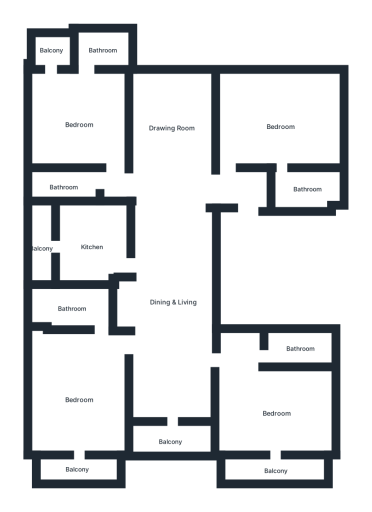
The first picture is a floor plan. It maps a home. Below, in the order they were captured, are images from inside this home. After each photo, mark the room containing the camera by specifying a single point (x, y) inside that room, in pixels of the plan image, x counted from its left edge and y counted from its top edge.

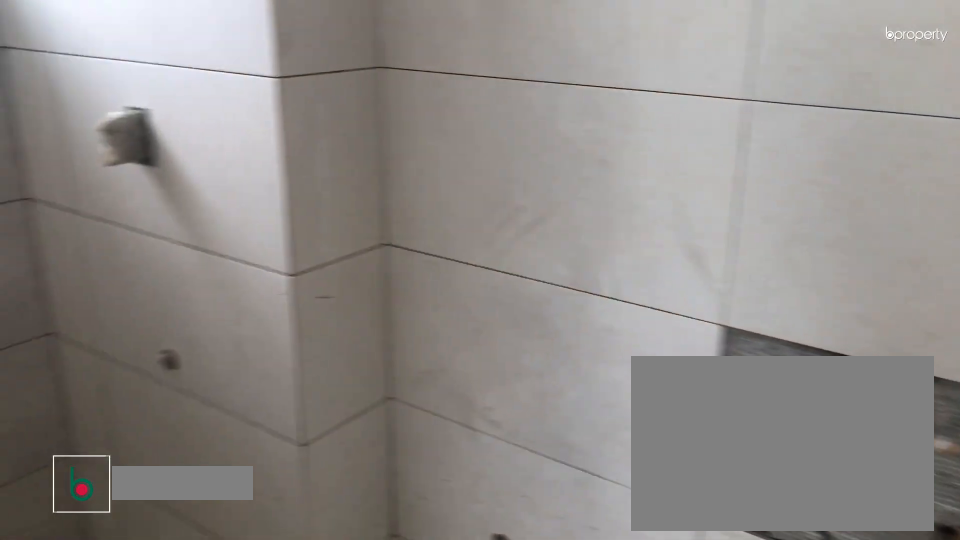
(308, 189)
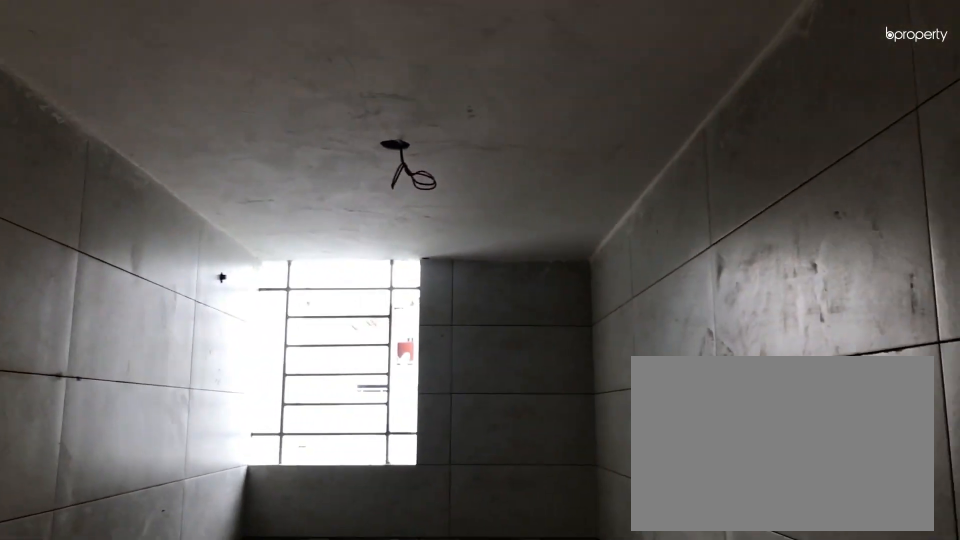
(65, 186)
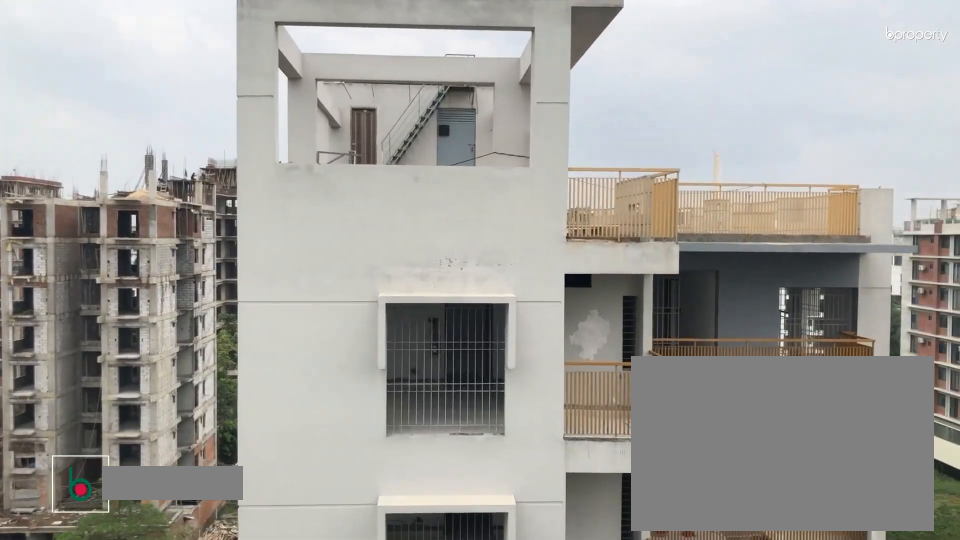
(276, 469)
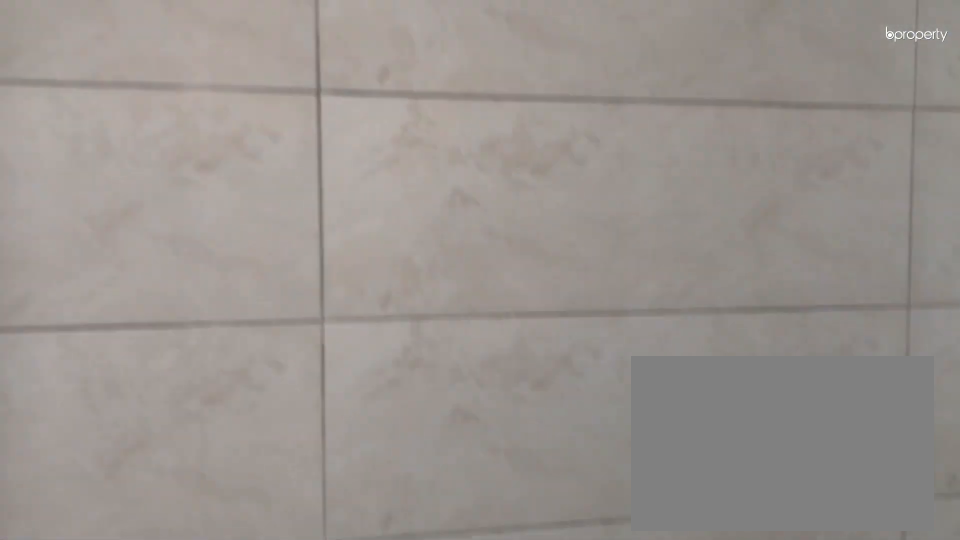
(300, 348)
